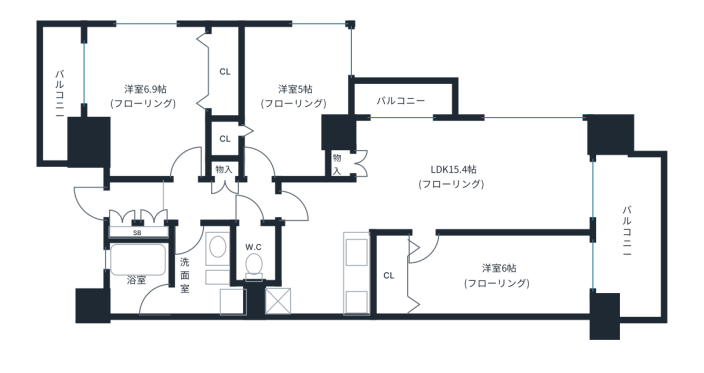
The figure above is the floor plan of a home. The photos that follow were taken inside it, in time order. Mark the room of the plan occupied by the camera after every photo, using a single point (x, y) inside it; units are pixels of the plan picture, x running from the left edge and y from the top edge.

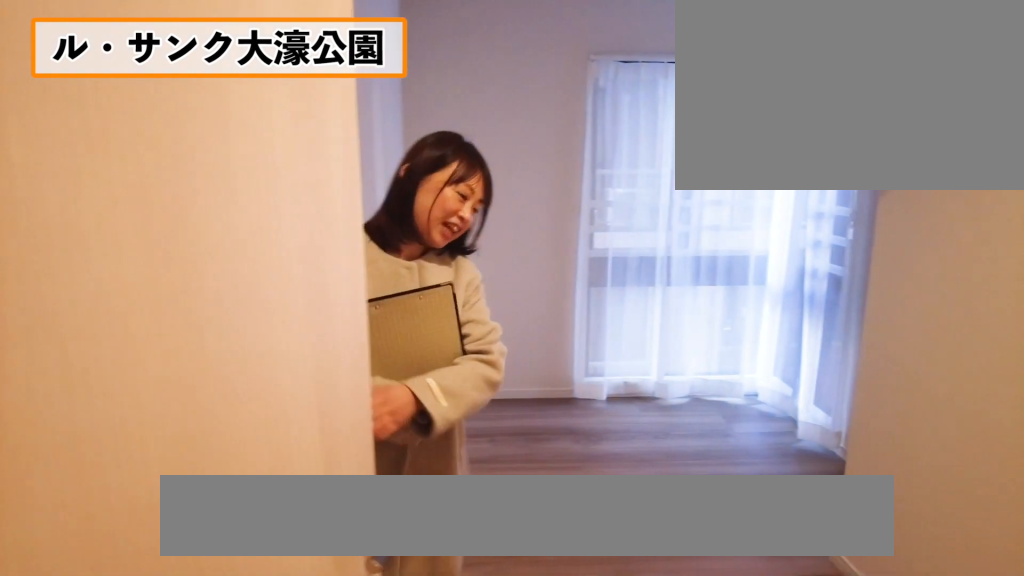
(294, 98)
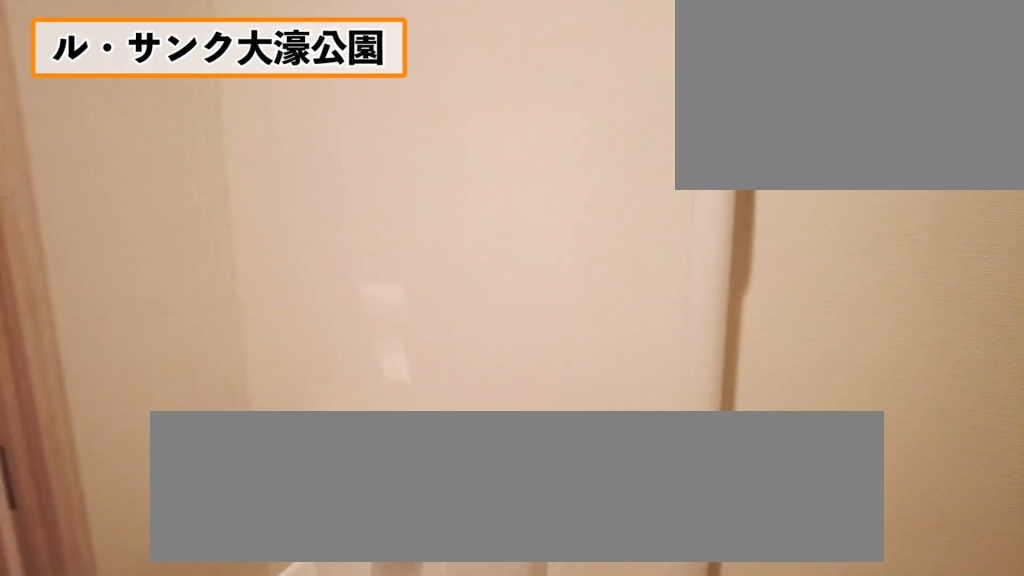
(257, 258)
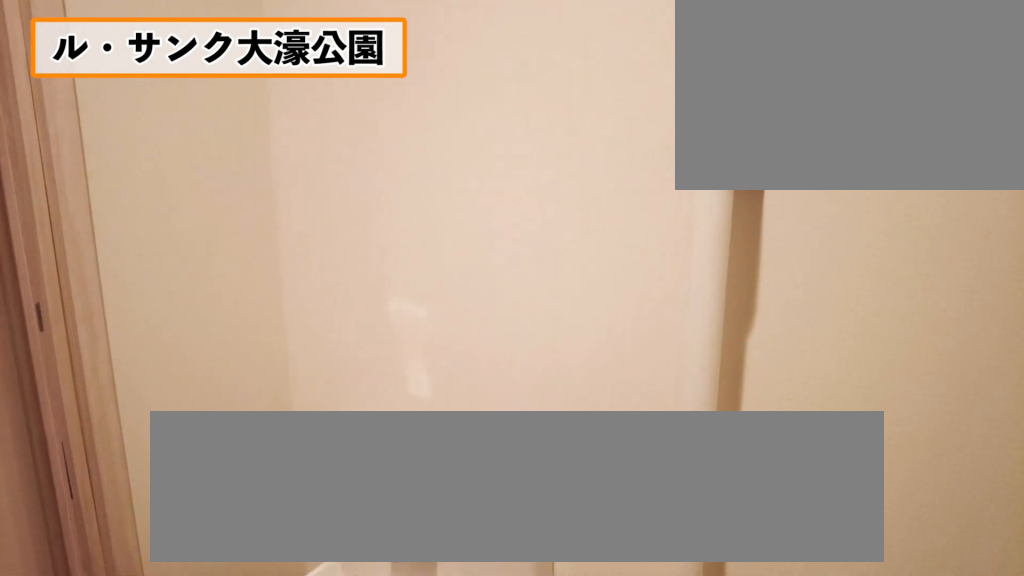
(257, 258)
